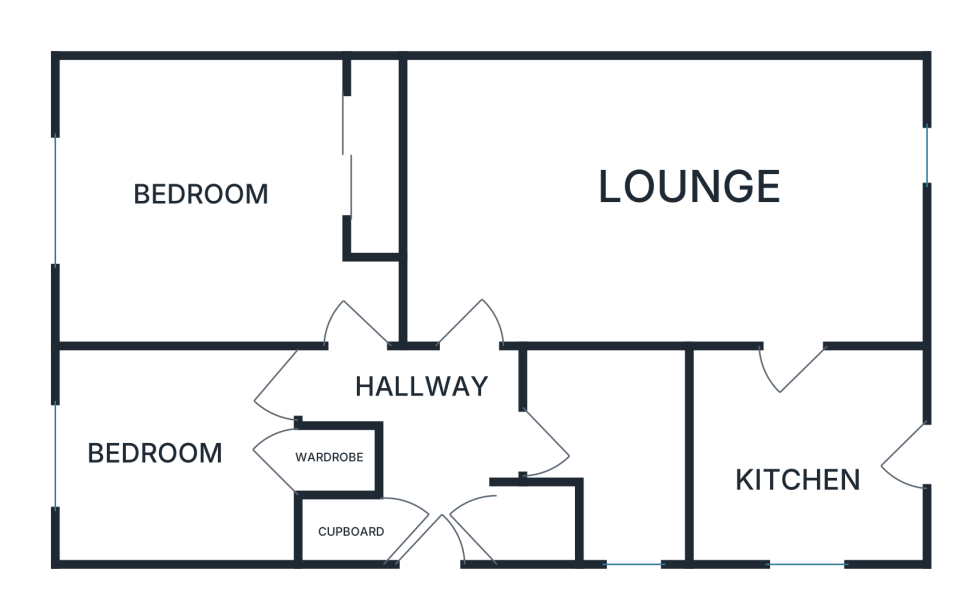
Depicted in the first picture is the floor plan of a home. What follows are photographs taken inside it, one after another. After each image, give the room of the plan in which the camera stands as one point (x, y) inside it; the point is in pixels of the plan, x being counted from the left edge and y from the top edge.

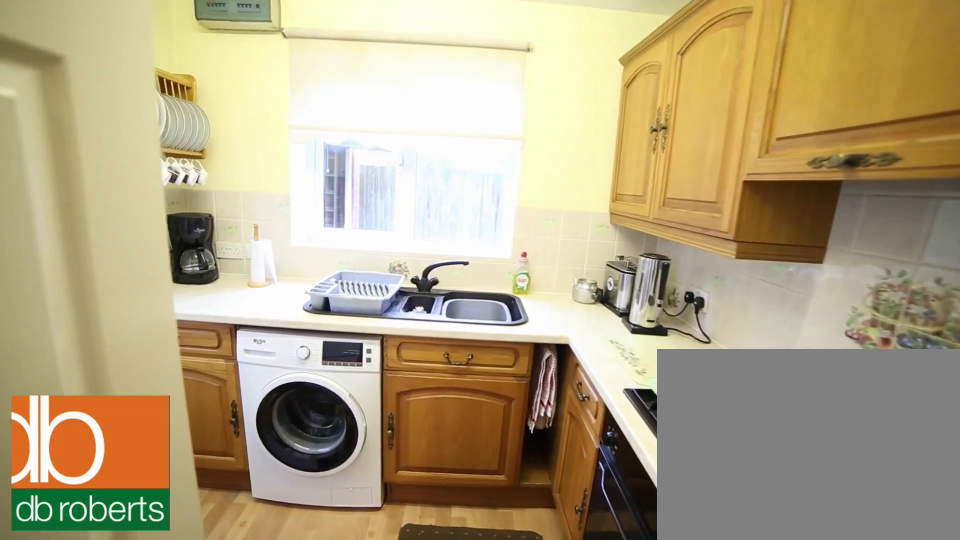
(805, 457)
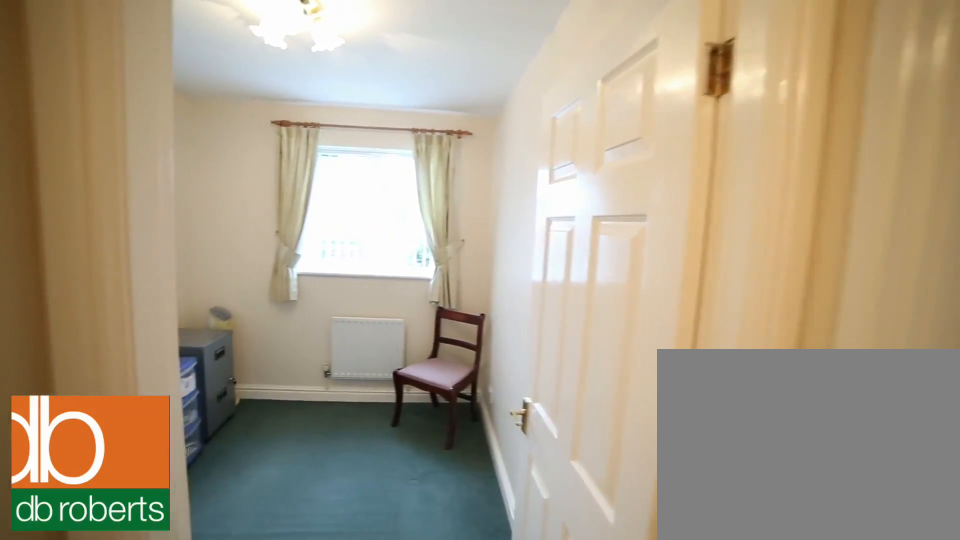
(162, 481)
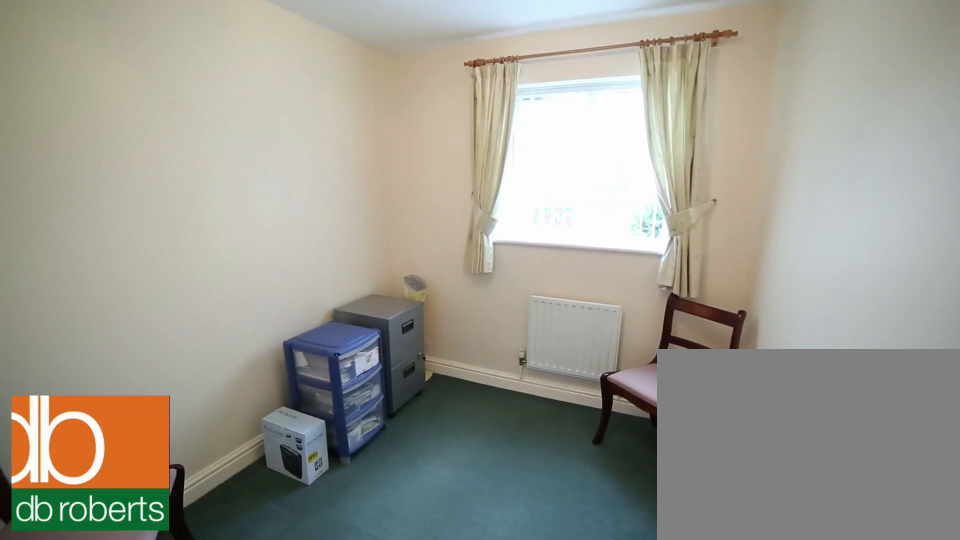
(162, 481)
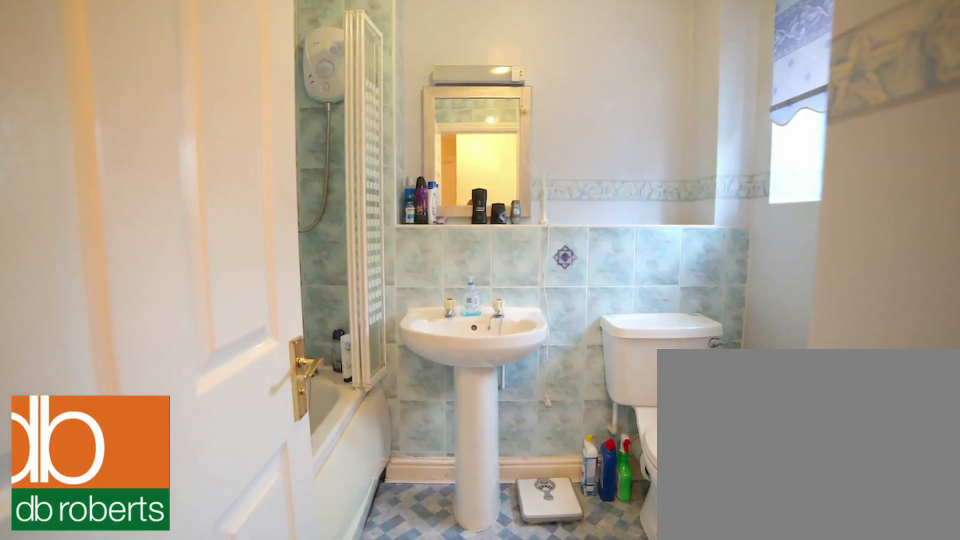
(618, 443)
